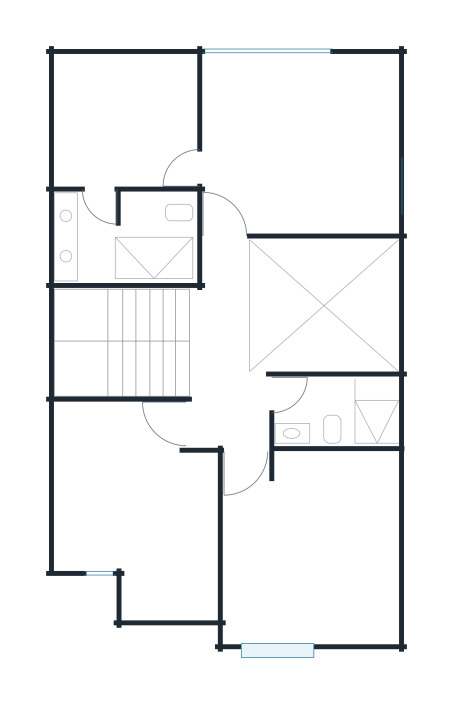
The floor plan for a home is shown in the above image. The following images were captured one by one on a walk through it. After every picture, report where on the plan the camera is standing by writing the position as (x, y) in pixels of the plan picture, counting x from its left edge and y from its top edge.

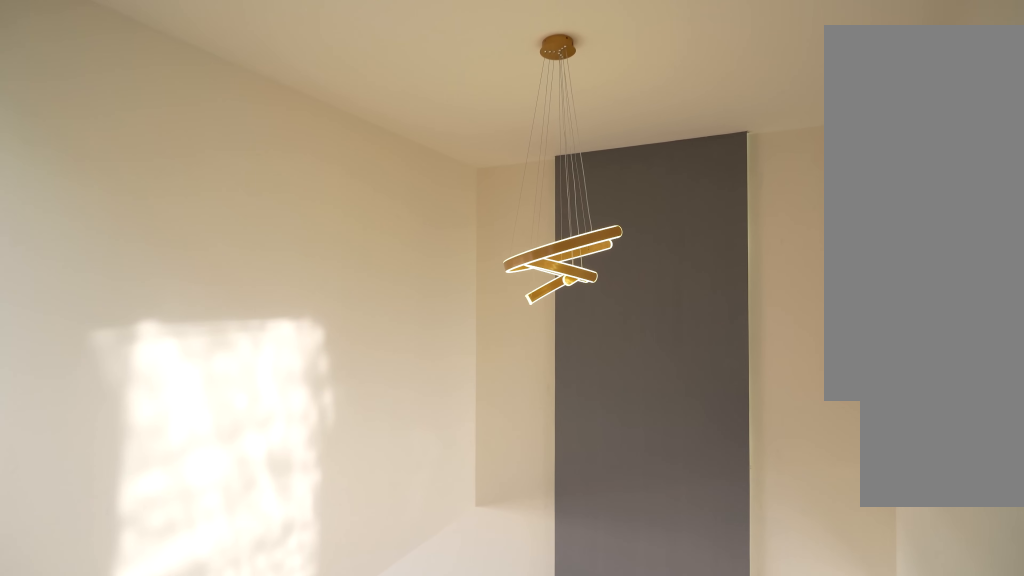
(227, 312)
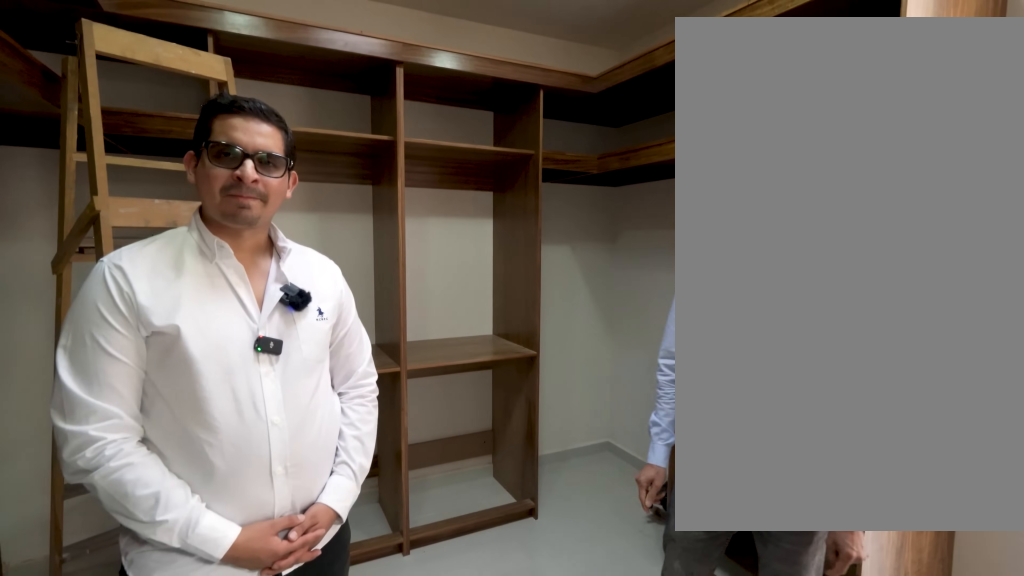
(100, 170)
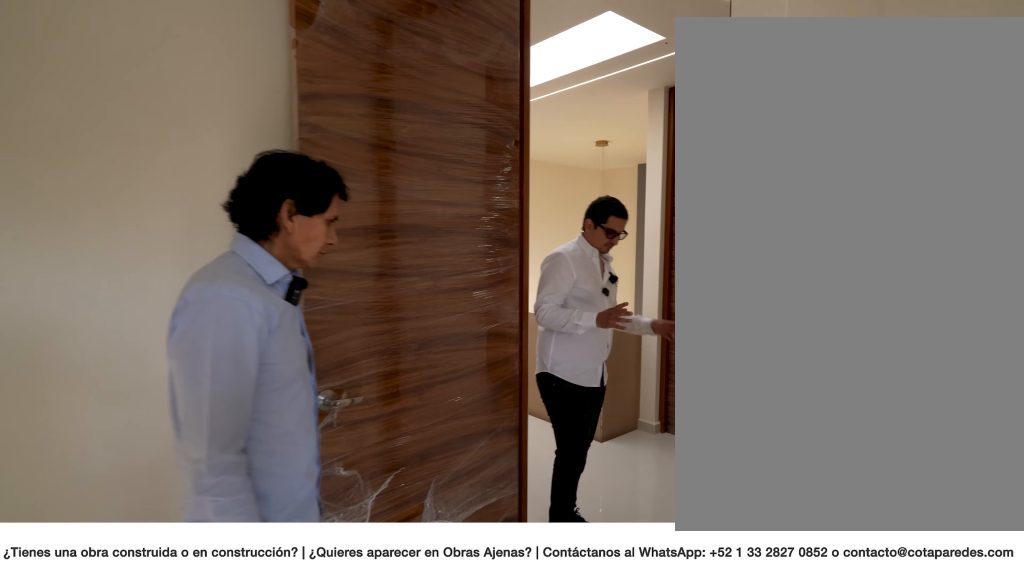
(160, 501)
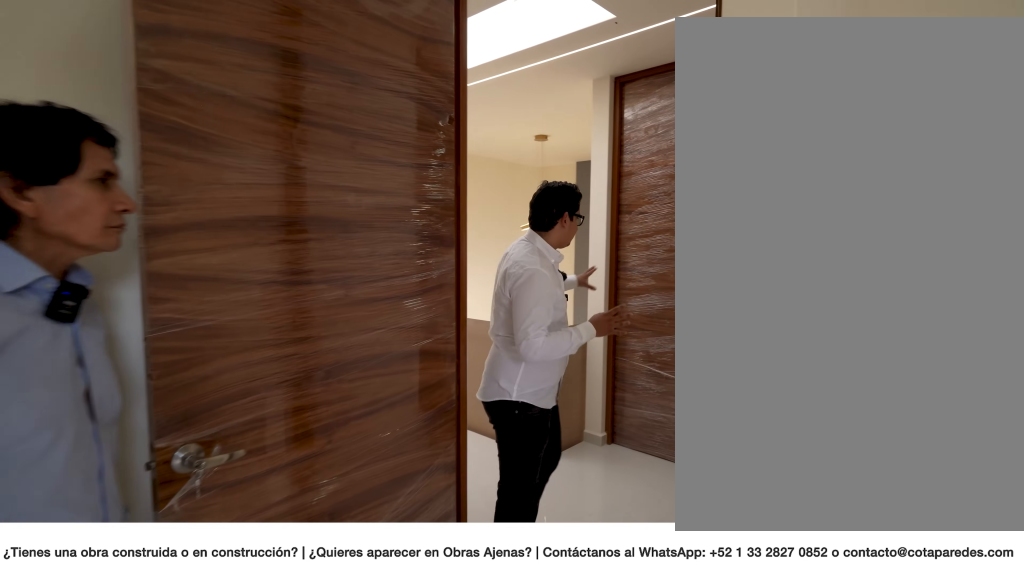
(167, 448)
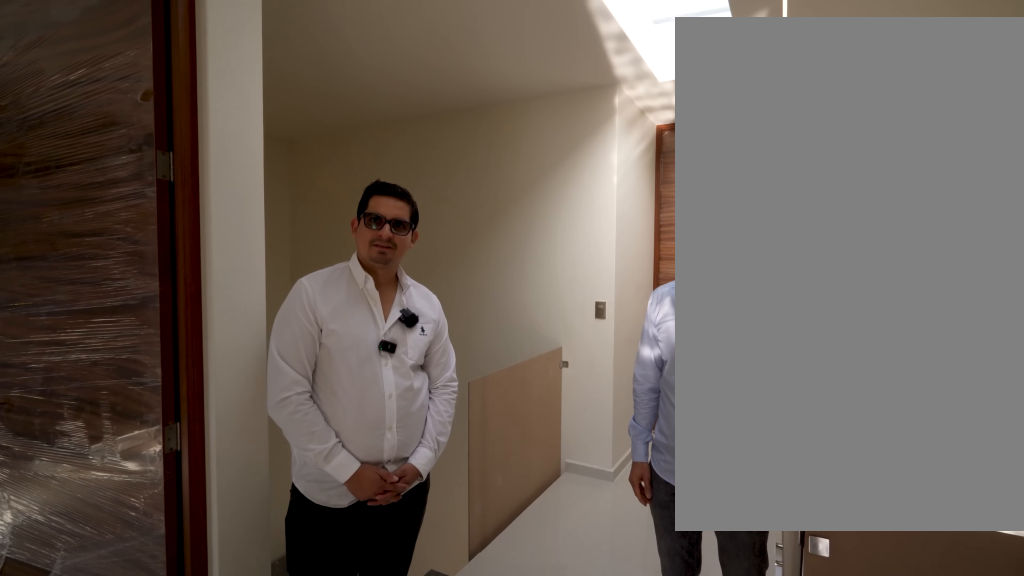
(245, 464)
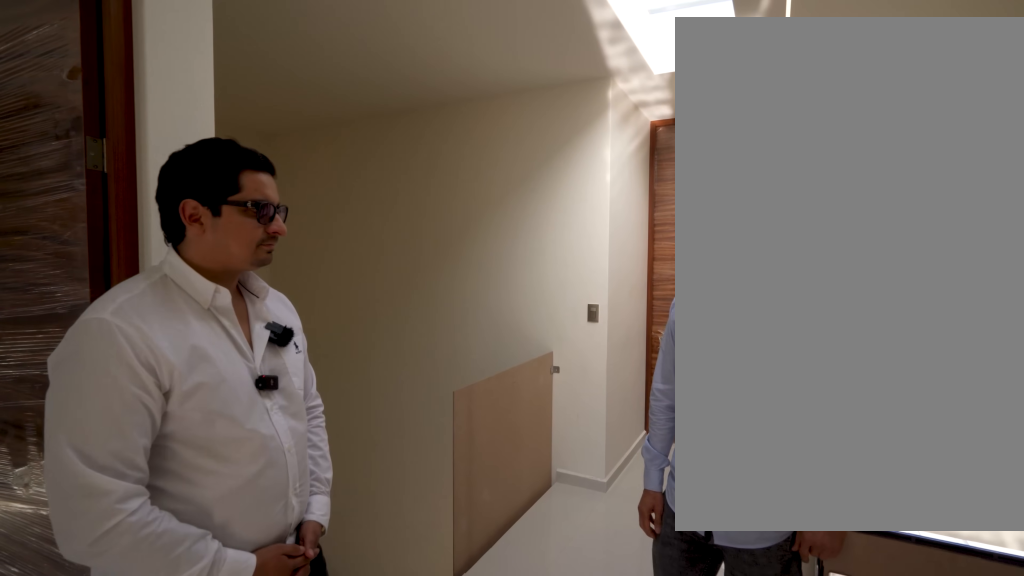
(245, 464)
